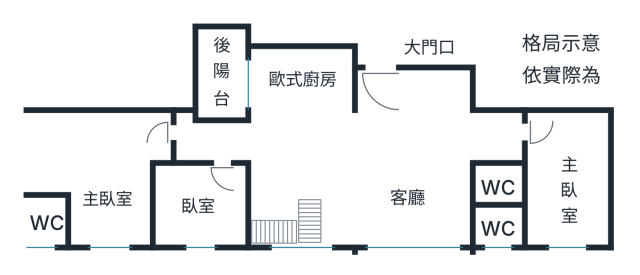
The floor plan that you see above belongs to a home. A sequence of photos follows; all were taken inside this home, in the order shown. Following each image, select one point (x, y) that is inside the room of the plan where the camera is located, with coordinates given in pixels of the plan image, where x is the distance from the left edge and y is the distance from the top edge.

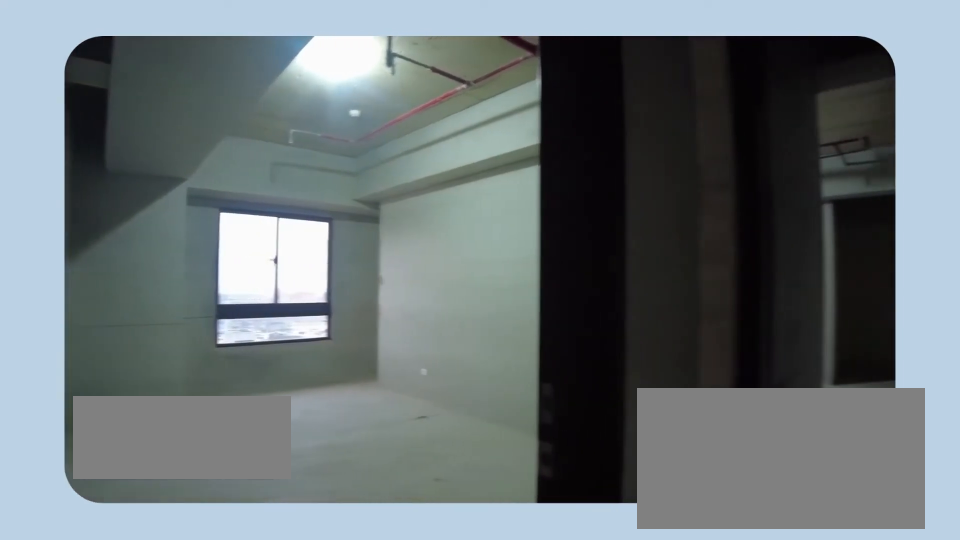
(100, 182)
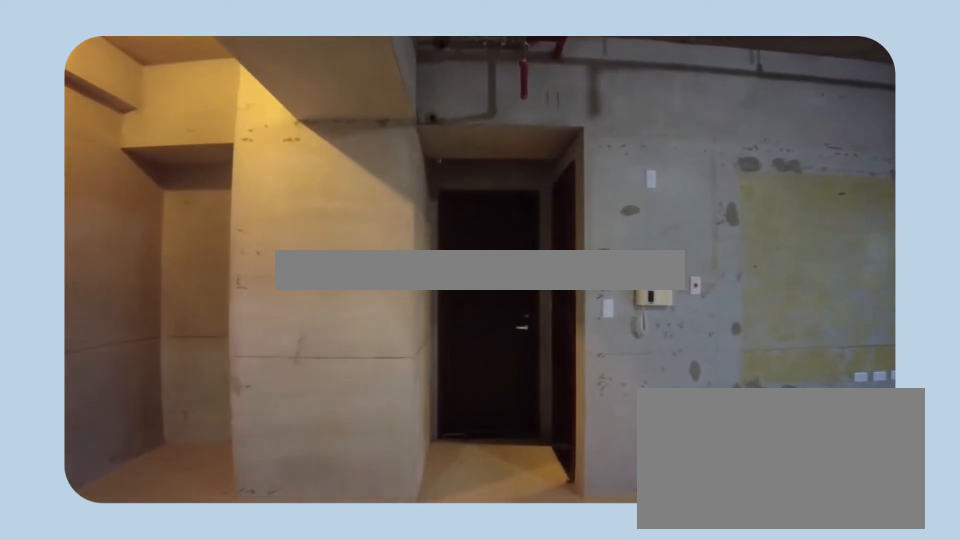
(356, 150)
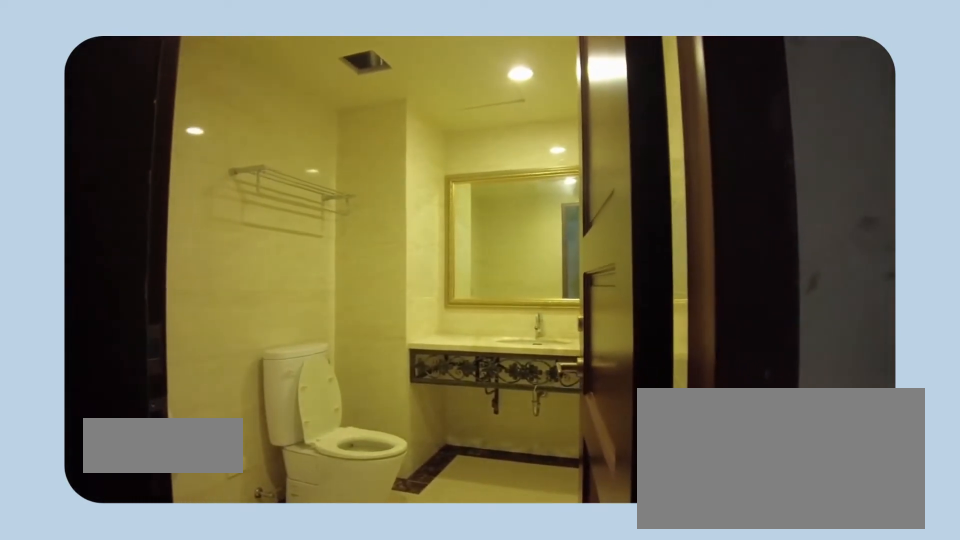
(494, 187)
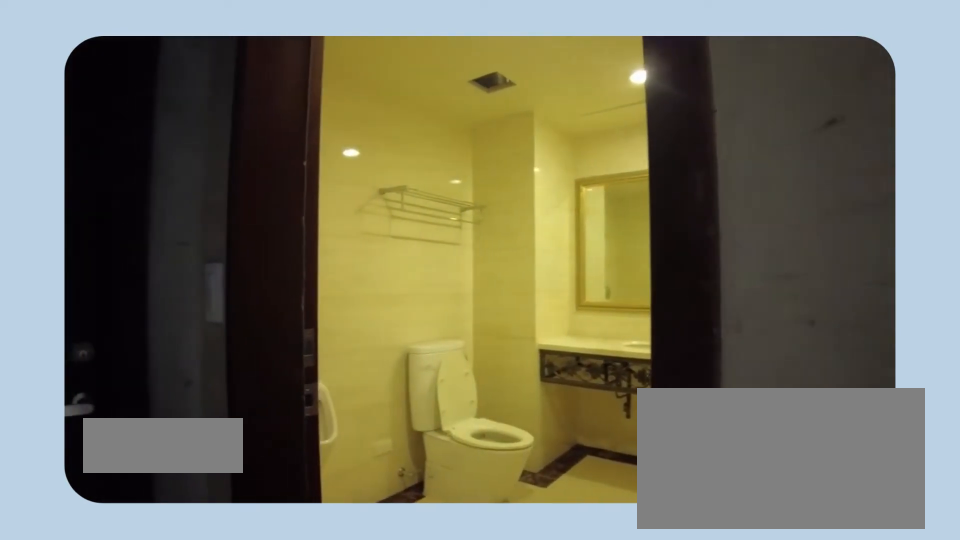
(494, 187)
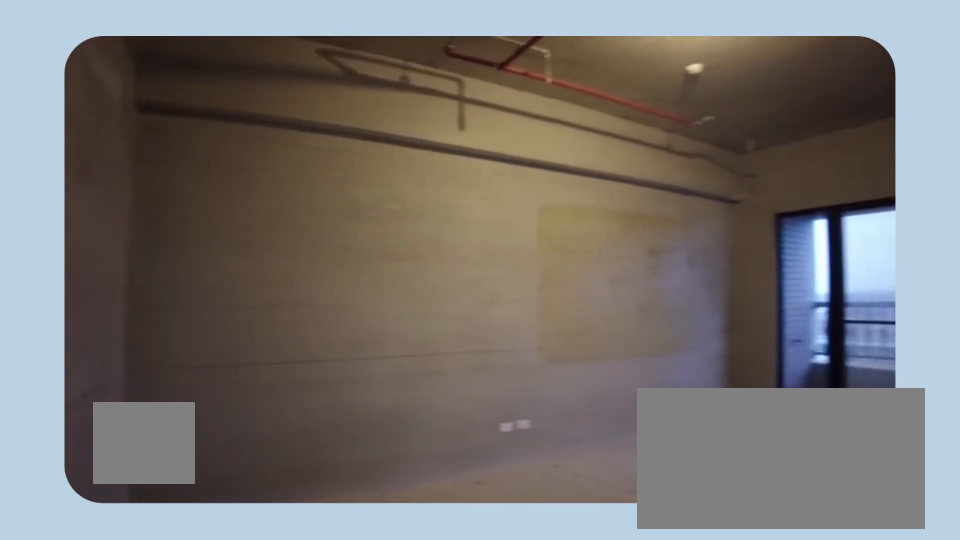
(554, 168)
